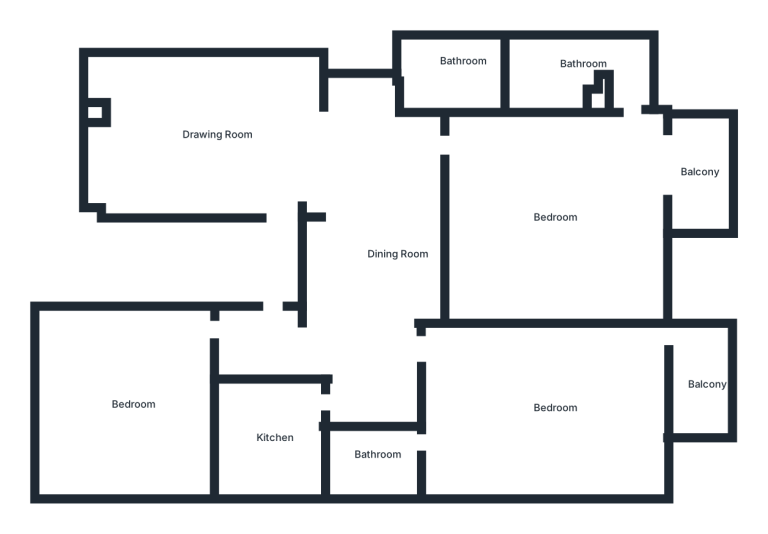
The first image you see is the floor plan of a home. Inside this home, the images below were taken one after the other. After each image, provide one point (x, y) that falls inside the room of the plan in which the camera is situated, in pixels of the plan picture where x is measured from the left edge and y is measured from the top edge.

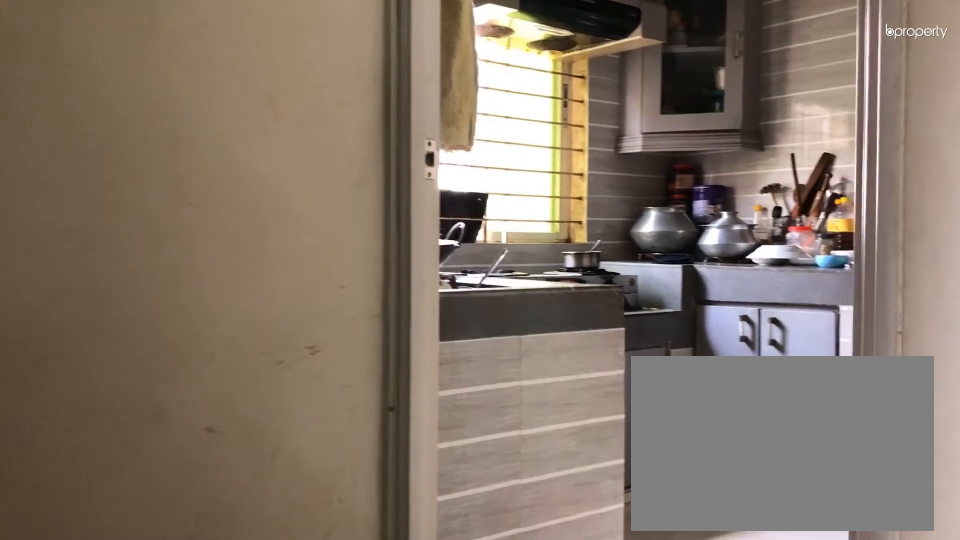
(331, 400)
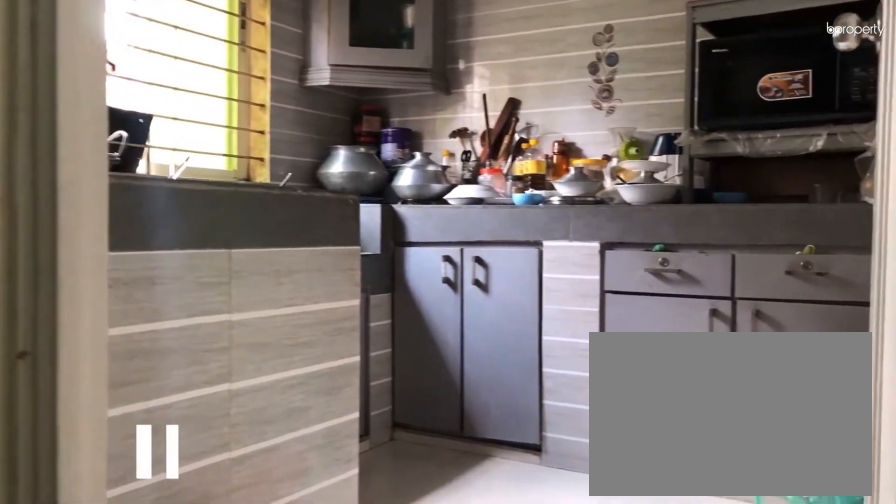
(271, 437)
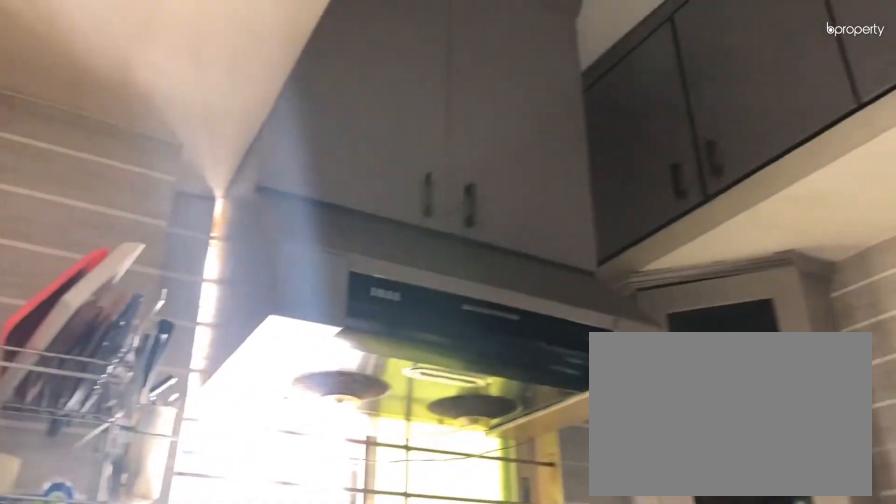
(271, 437)
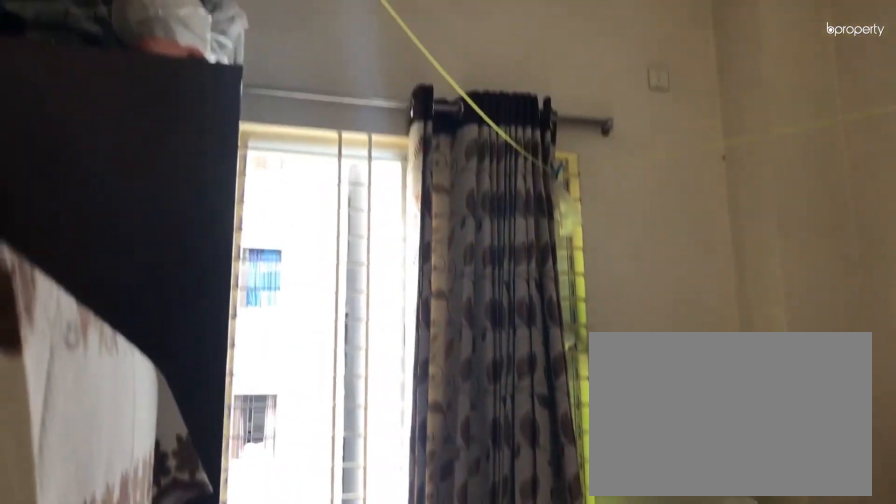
(134, 411)
